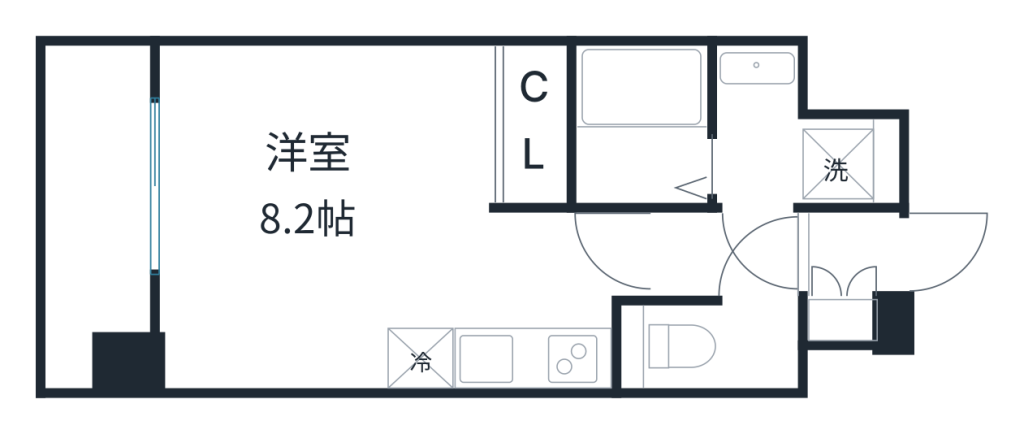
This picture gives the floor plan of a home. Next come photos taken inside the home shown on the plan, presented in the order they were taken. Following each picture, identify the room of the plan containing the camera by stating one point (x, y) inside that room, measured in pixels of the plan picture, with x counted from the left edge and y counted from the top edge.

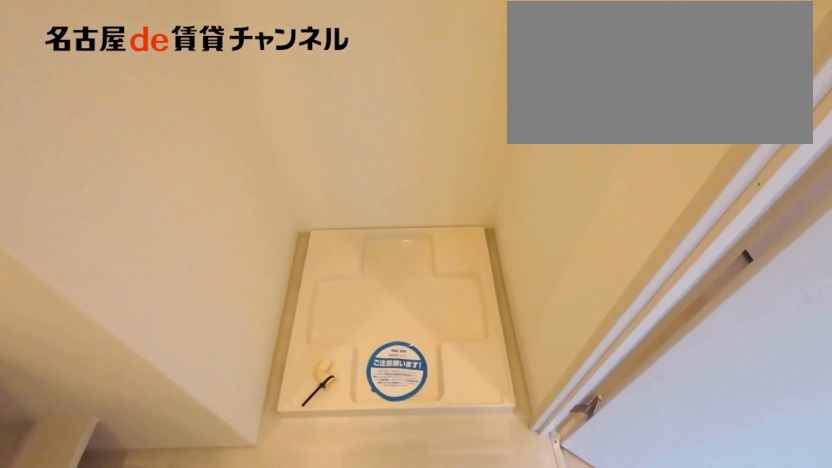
(793, 138)
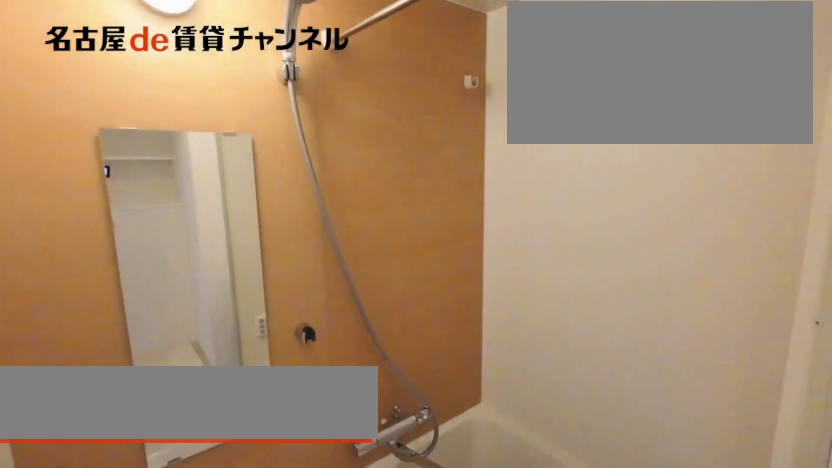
(642, 124)
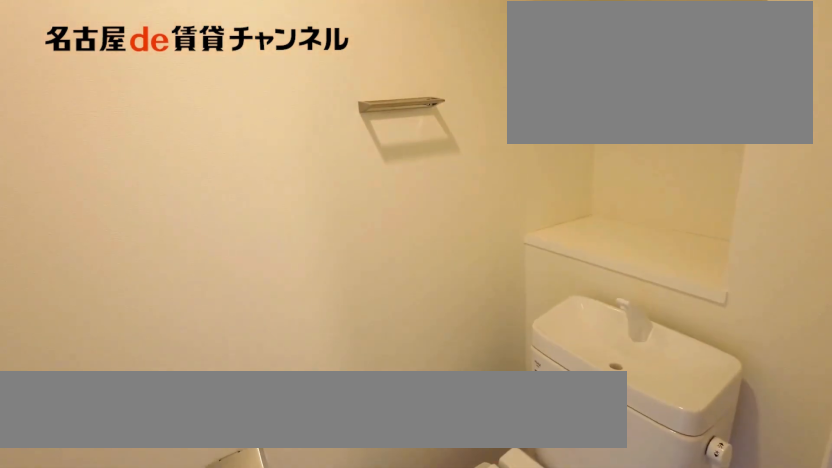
(710, 347)
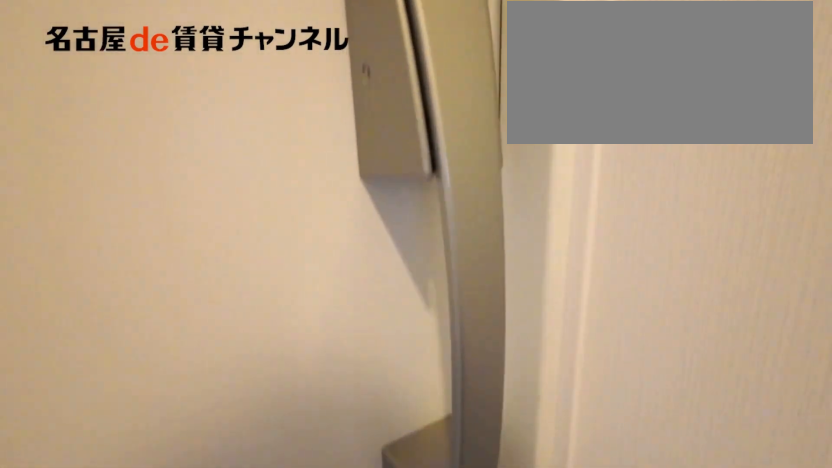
(853, 256)
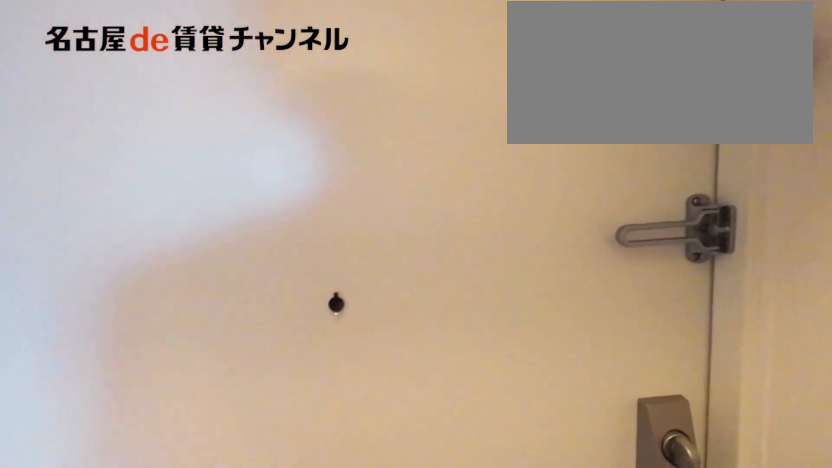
(853, 256)
